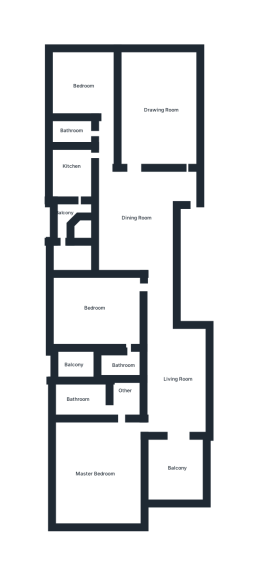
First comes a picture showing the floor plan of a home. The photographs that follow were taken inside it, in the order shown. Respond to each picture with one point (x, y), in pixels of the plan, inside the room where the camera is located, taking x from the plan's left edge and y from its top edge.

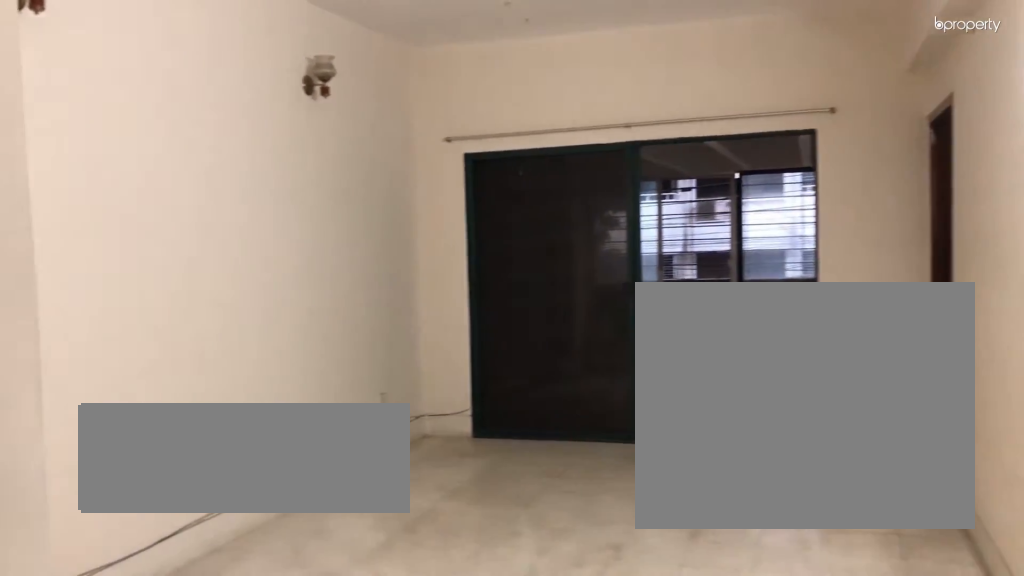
(179, 380)
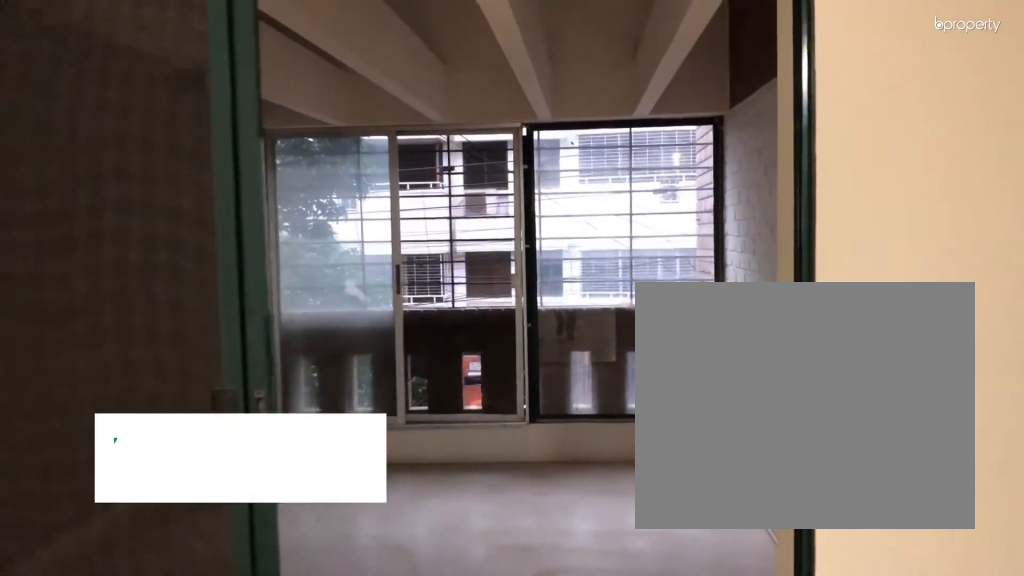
(175, 468)
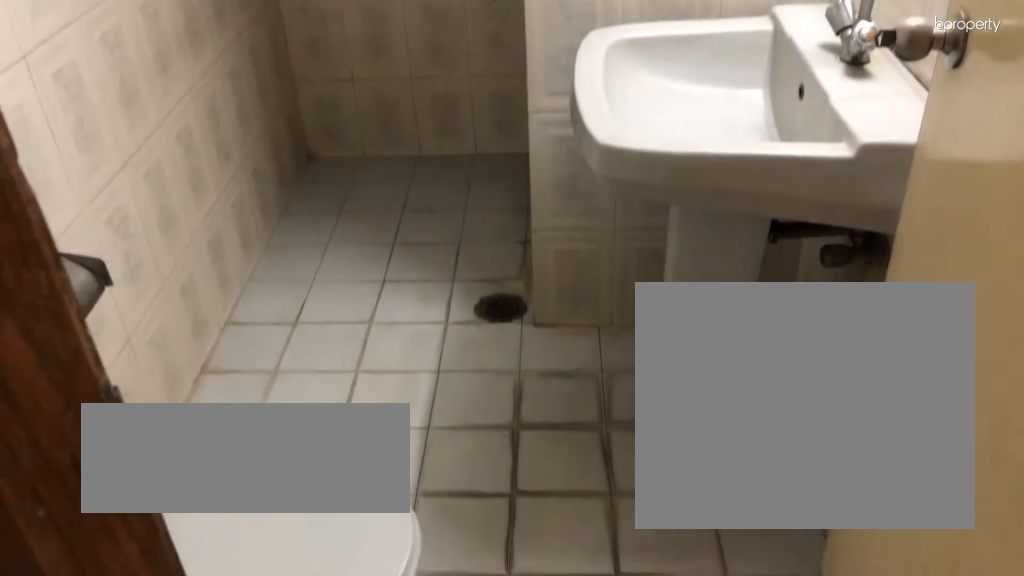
(78, 131)
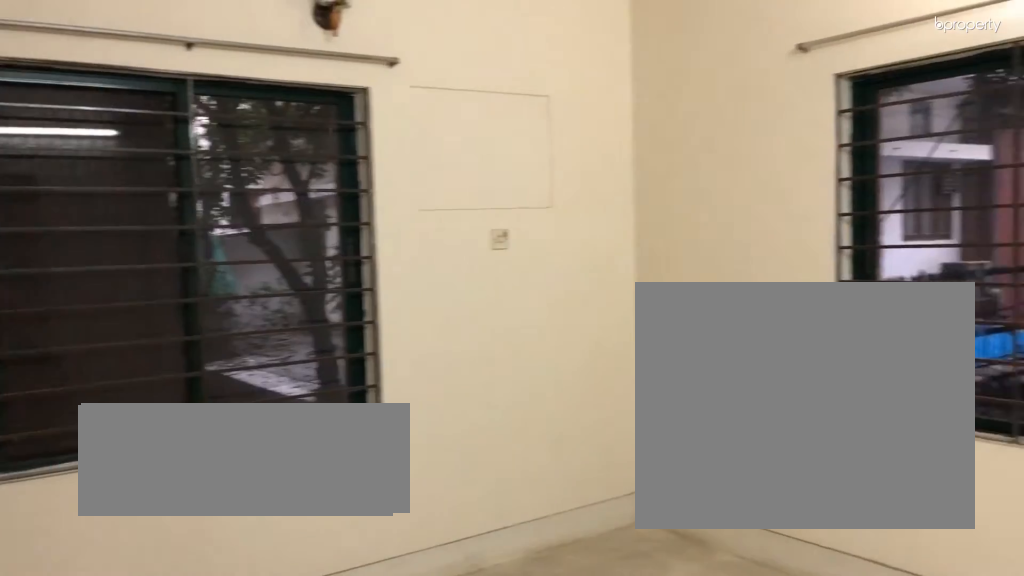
(84, 85)
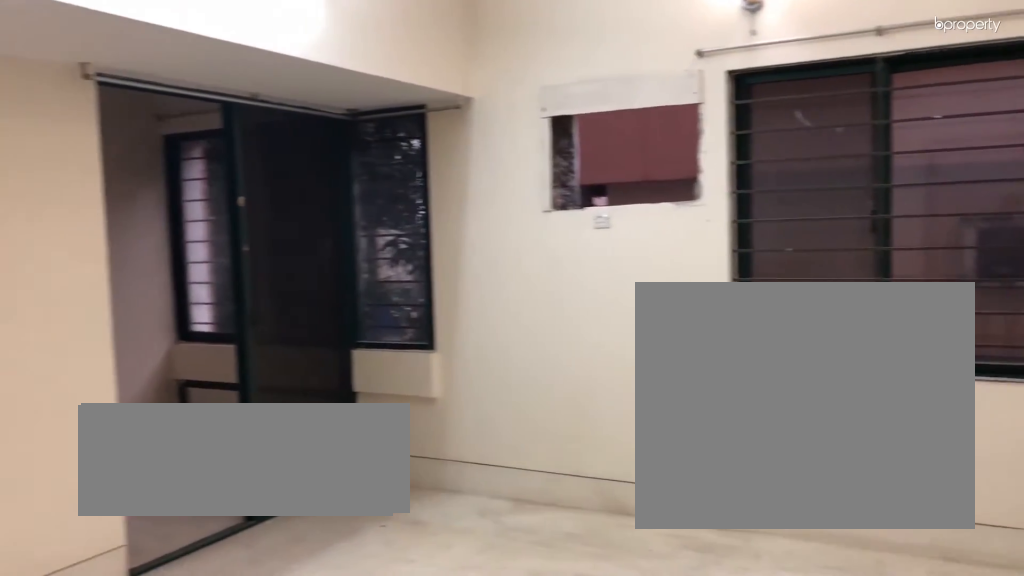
(97, 304)
